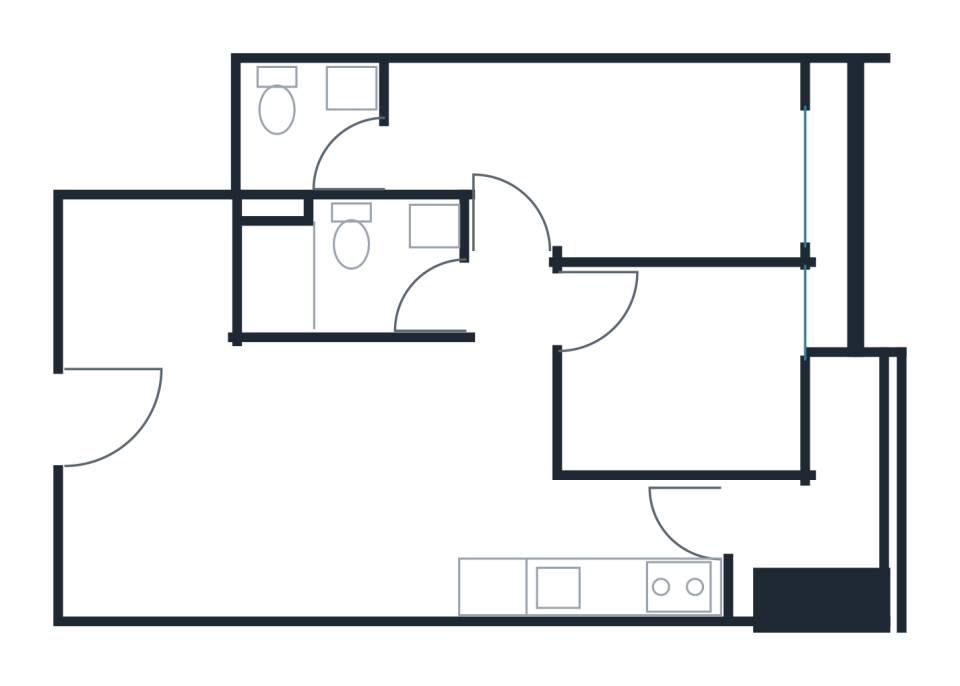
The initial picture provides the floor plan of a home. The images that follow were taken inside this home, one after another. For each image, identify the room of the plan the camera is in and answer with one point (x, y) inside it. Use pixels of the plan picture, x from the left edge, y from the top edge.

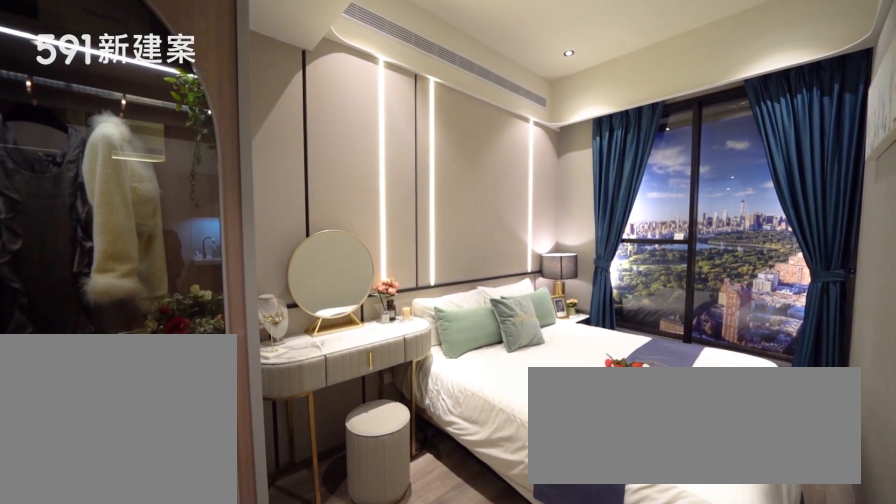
(604, 157)
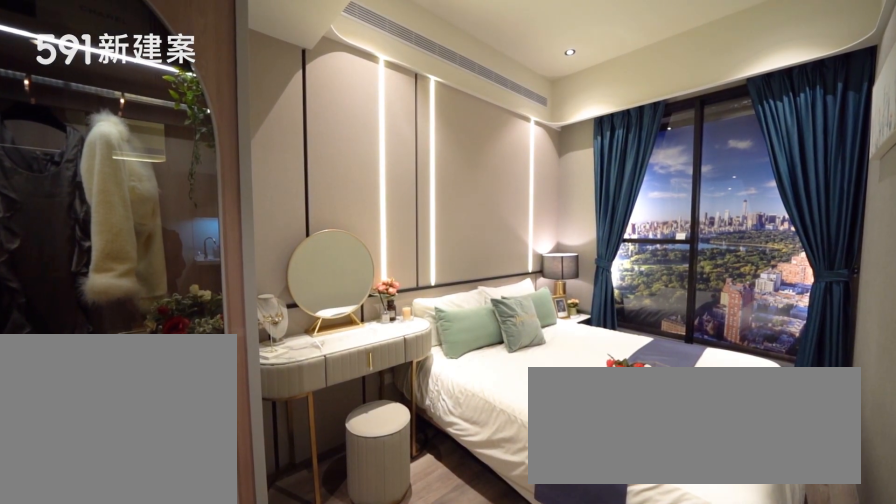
(604, 157)
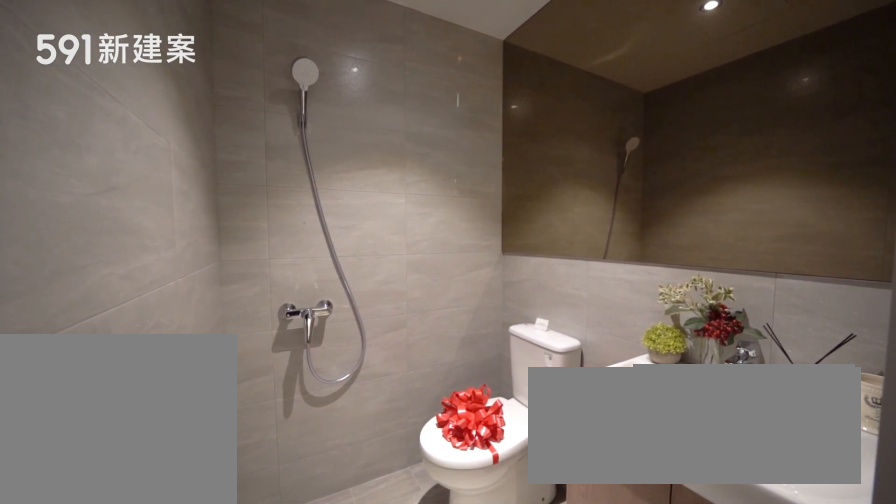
(304, 126)
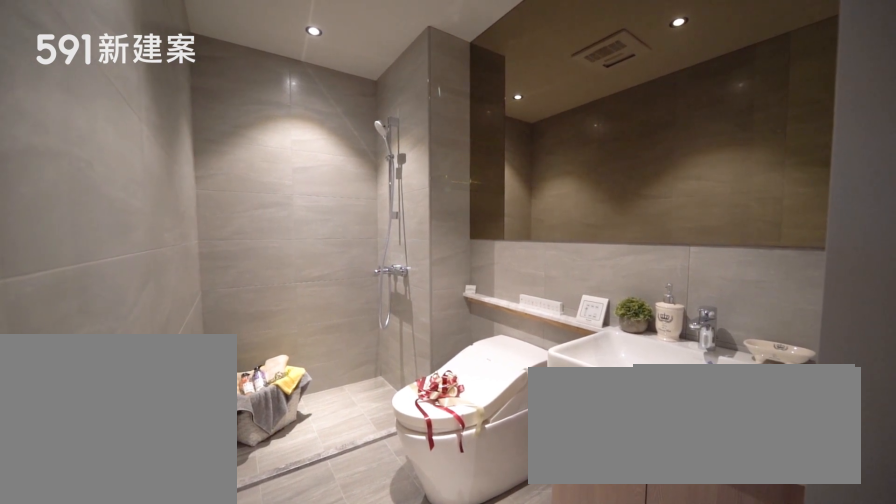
(348, 265)
